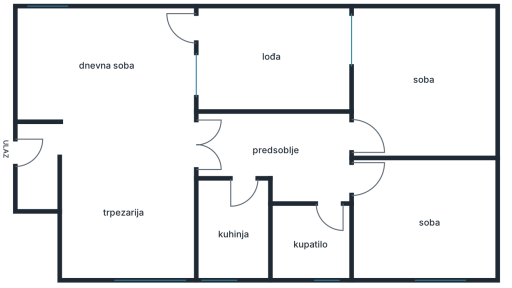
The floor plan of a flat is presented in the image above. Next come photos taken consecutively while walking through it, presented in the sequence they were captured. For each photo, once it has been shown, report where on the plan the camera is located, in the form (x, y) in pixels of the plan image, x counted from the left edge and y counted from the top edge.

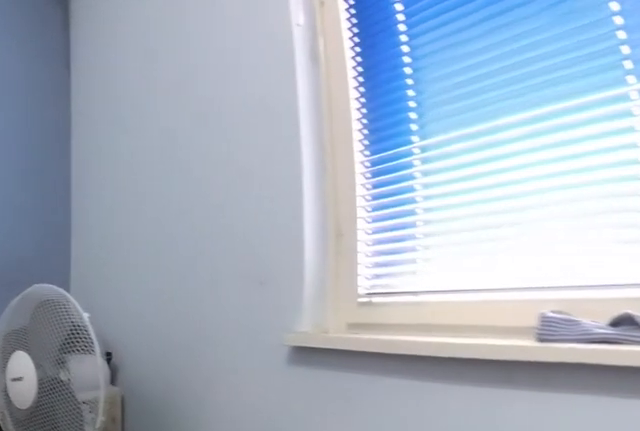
(426, 247)
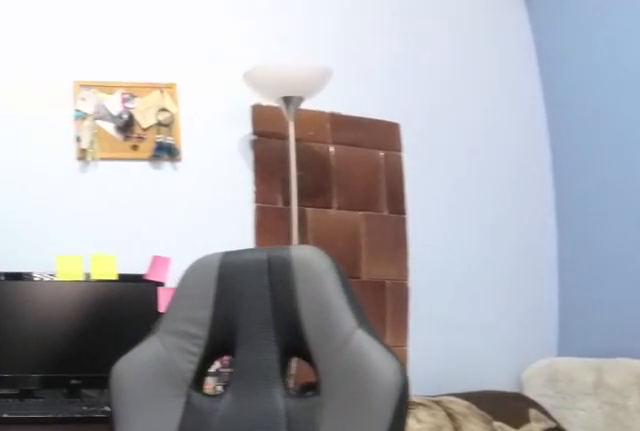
(449, 259)
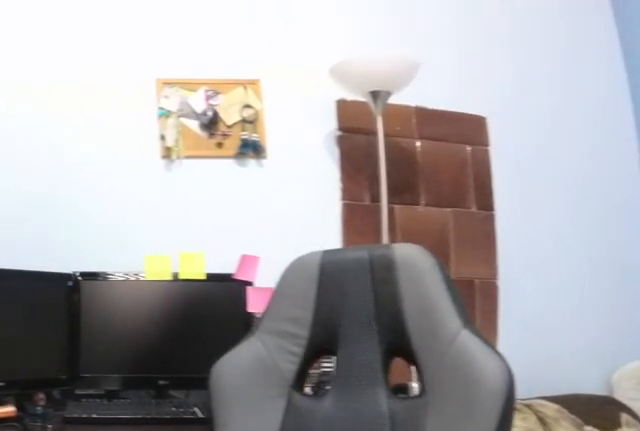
(449, 258)
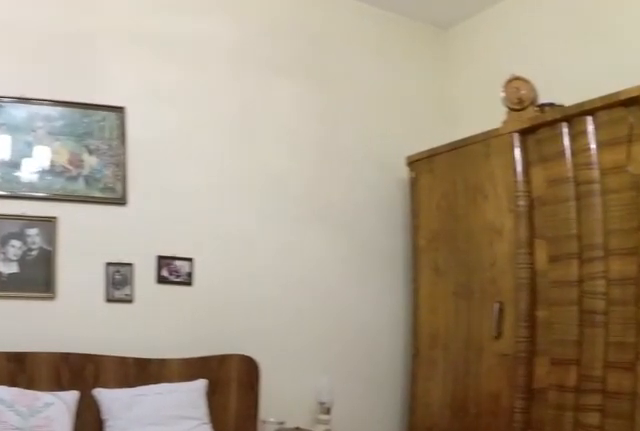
(435, 144)
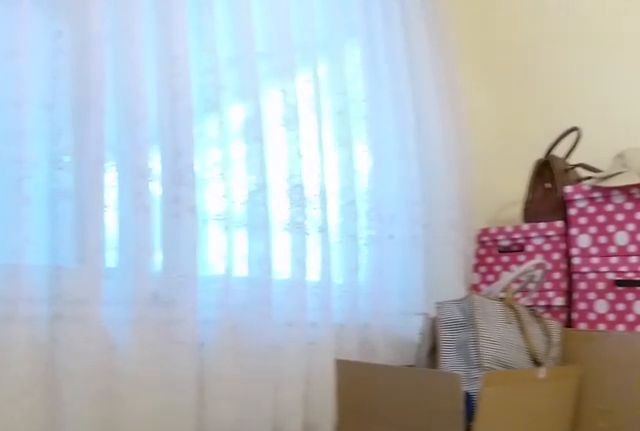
(447, 137)
